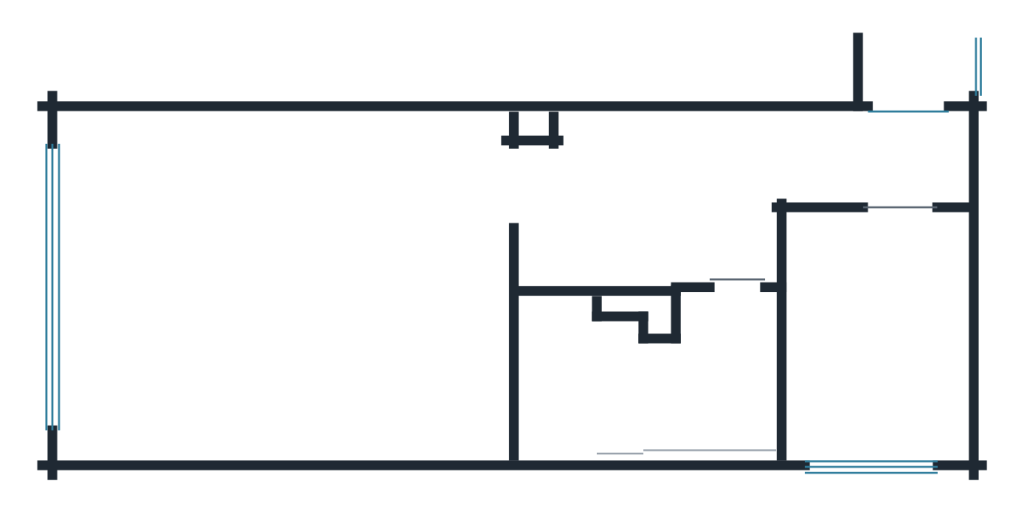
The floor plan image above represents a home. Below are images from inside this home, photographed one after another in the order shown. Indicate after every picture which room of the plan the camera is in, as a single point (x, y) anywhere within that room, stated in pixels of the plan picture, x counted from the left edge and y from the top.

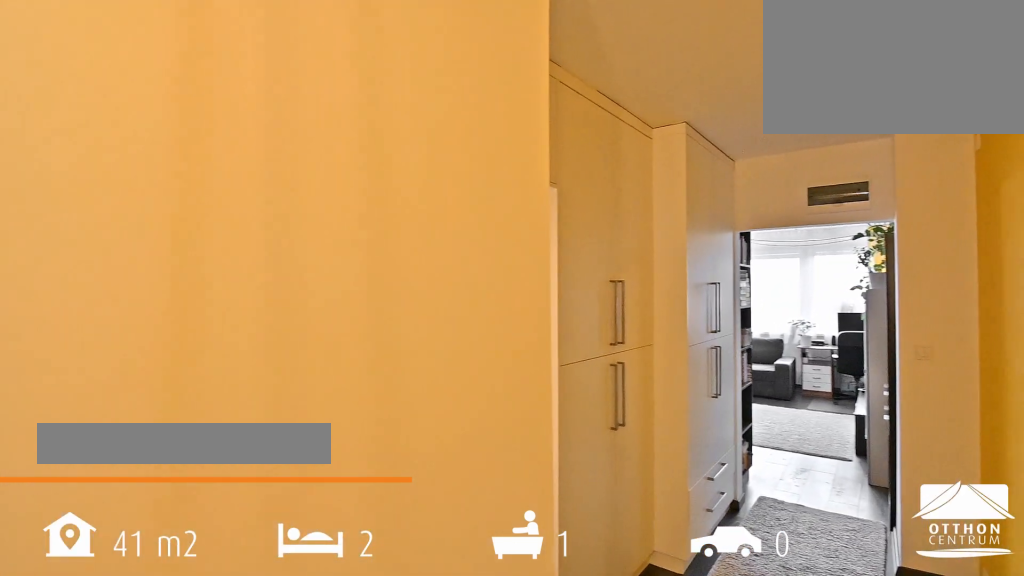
(644, 192)
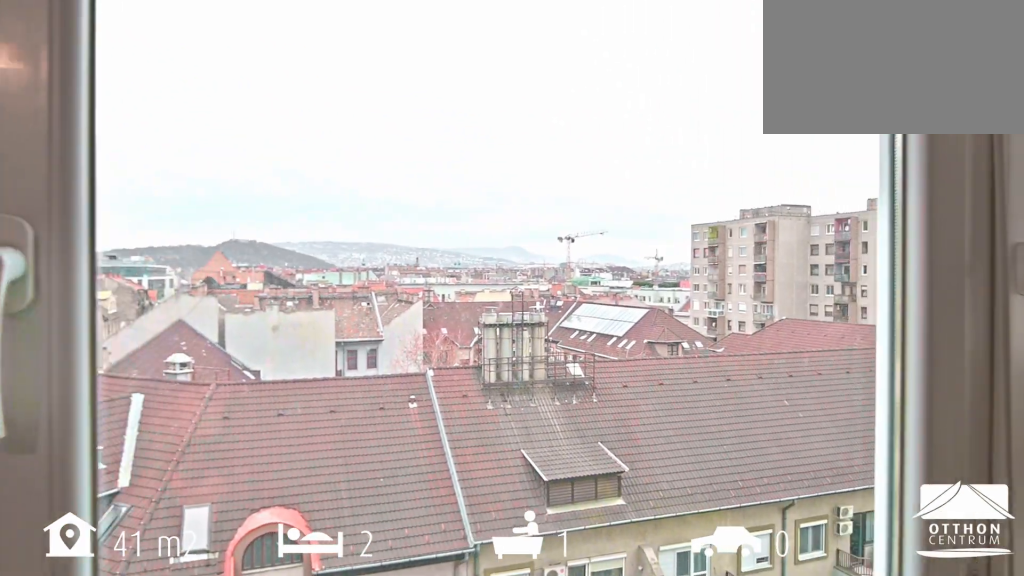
(273, 291)
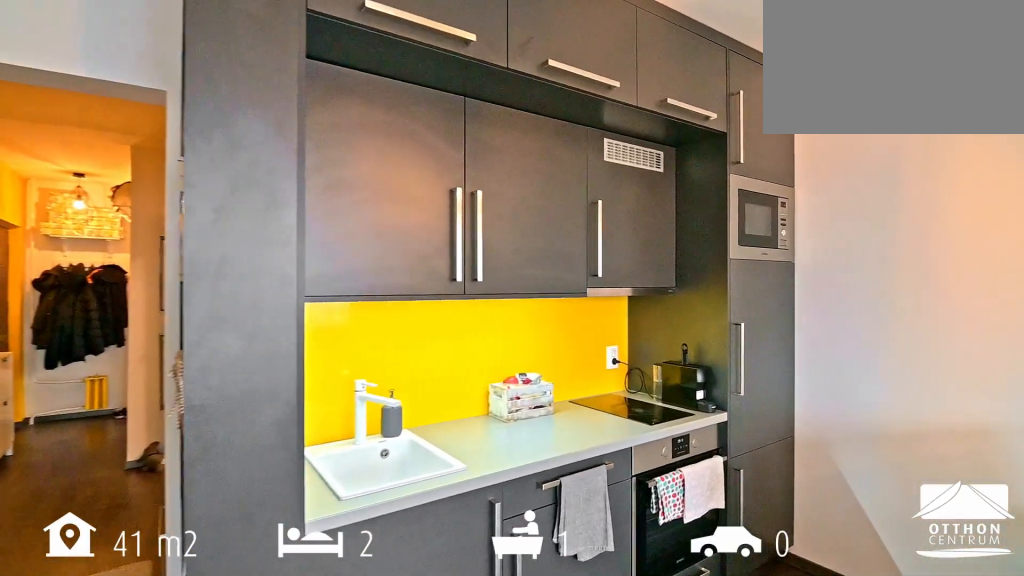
(273, 292)
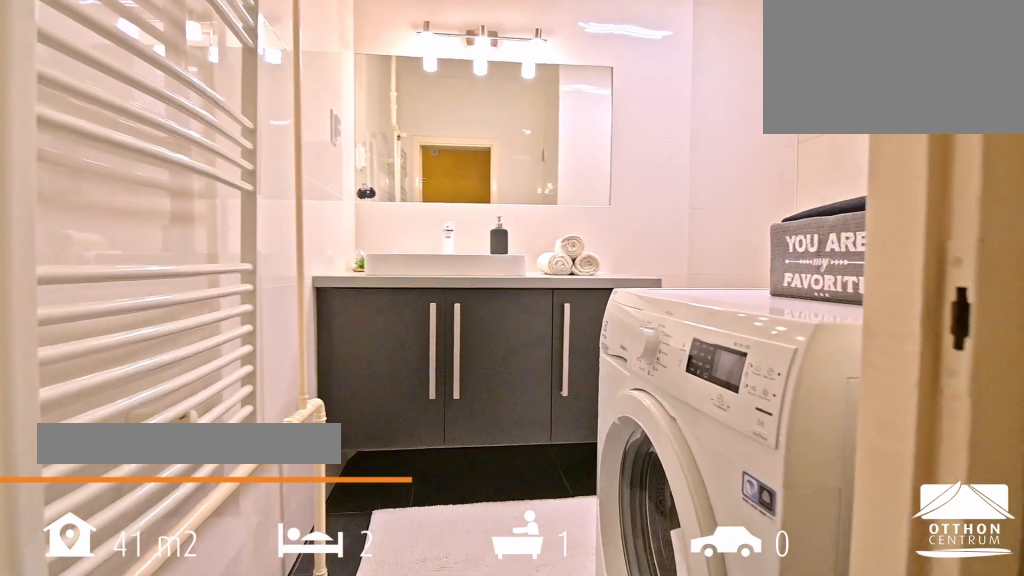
(643, 377)
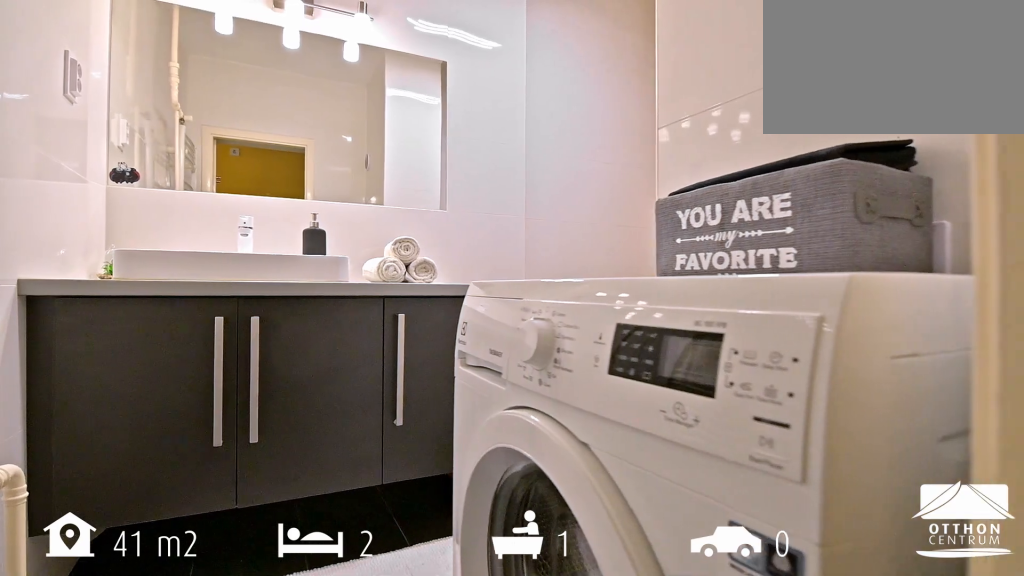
(643, 377)
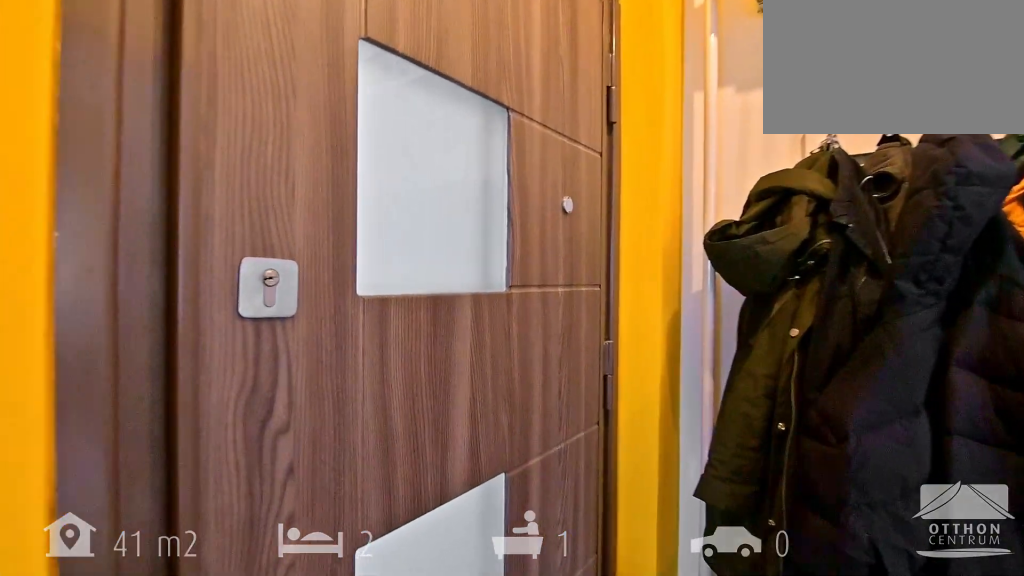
(842, 164)
